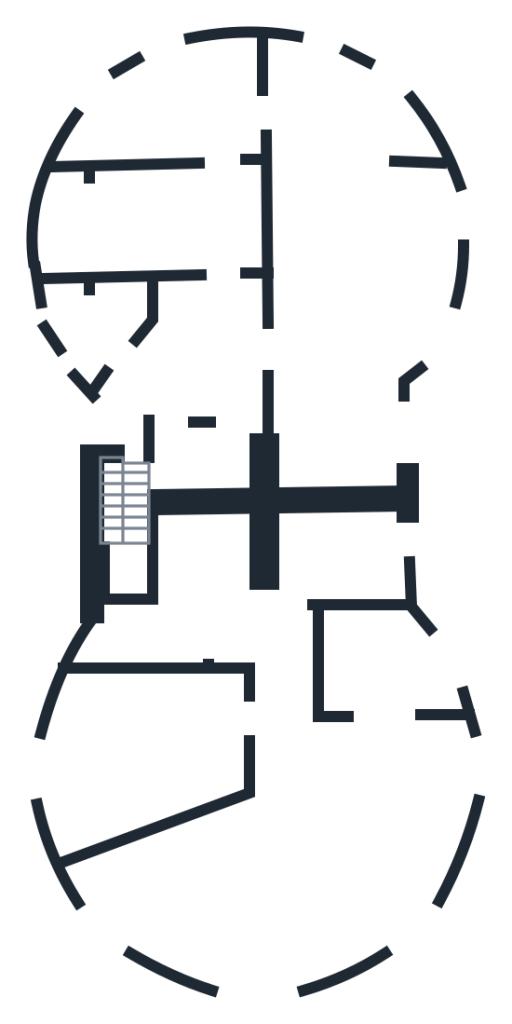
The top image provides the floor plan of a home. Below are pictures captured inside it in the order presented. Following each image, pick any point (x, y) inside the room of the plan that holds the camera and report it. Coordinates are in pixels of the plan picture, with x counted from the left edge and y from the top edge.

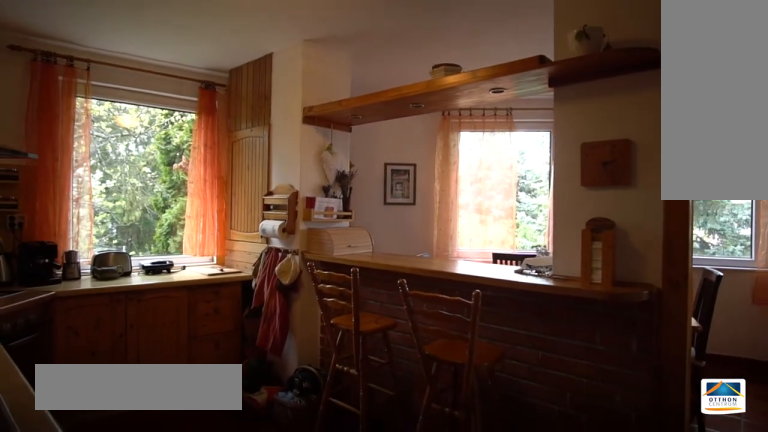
(166, 222)
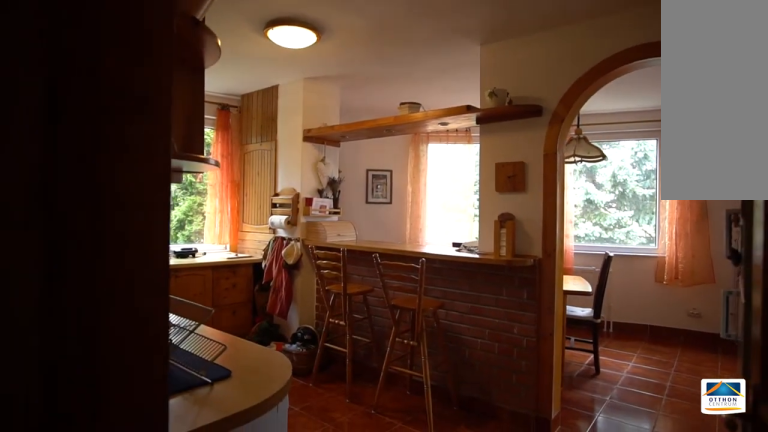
(165, 222)
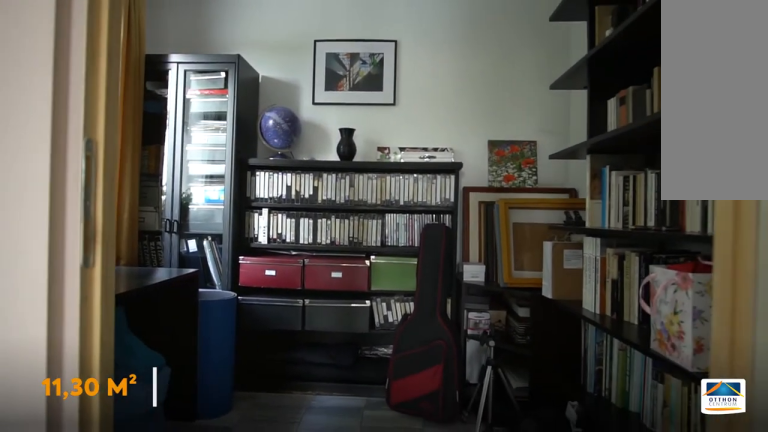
(342, 452)
